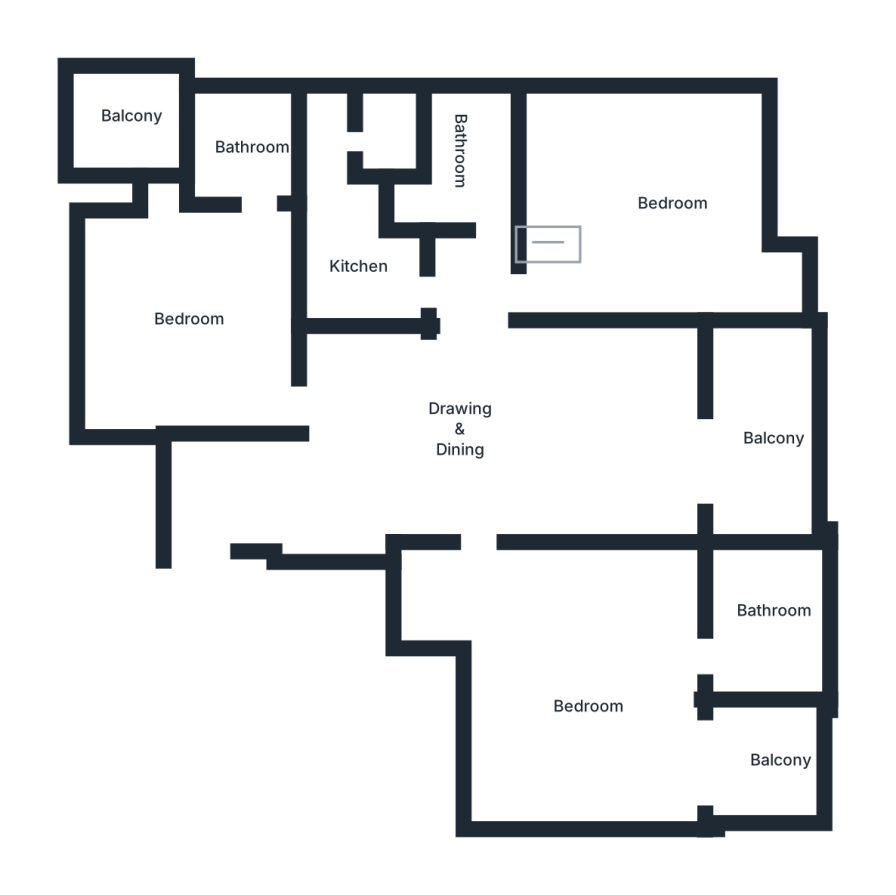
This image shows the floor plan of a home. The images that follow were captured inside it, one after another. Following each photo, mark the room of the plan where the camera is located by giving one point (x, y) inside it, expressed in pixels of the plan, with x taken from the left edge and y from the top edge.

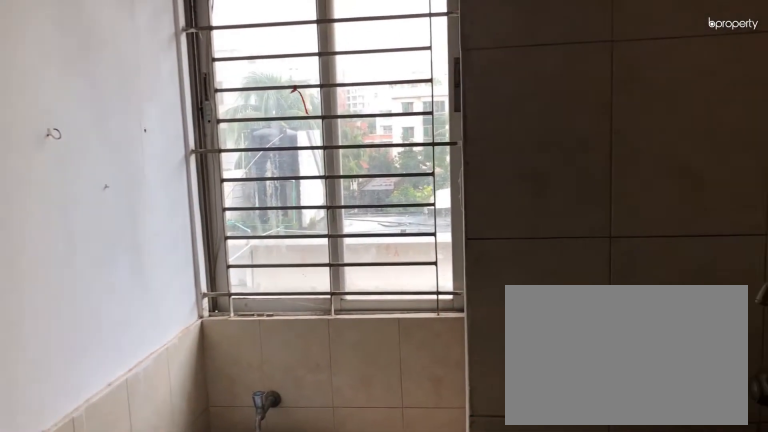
(361, 260)
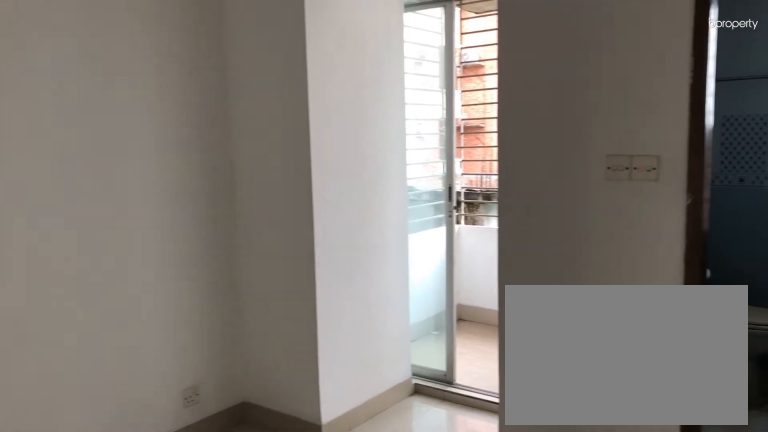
(197, 314)
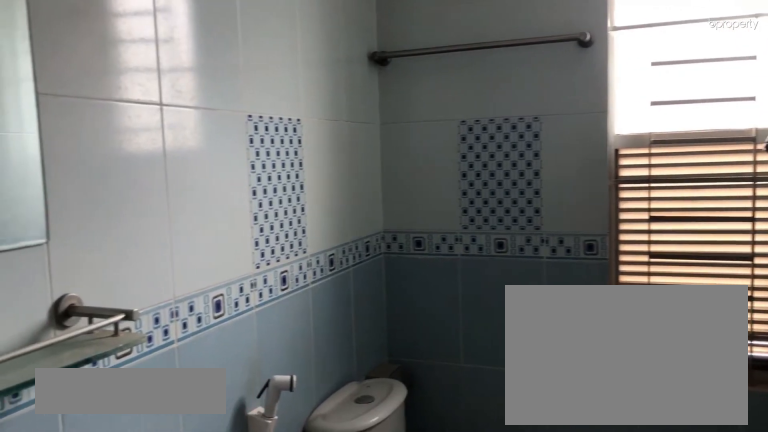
(251, 146)
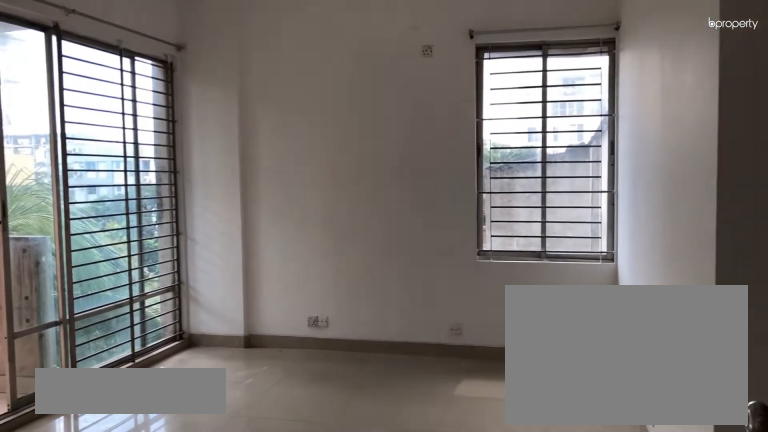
(591, 702)
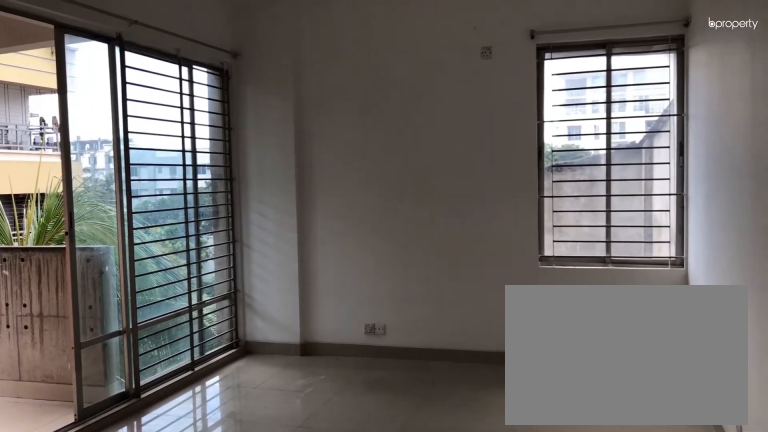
(591, 702)
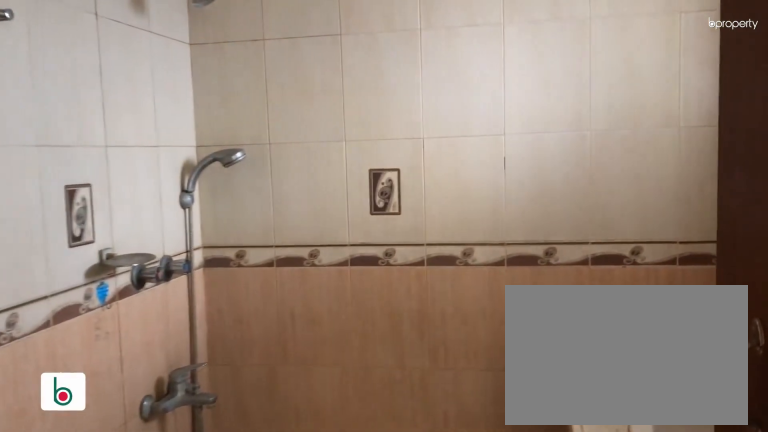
(773, 612)
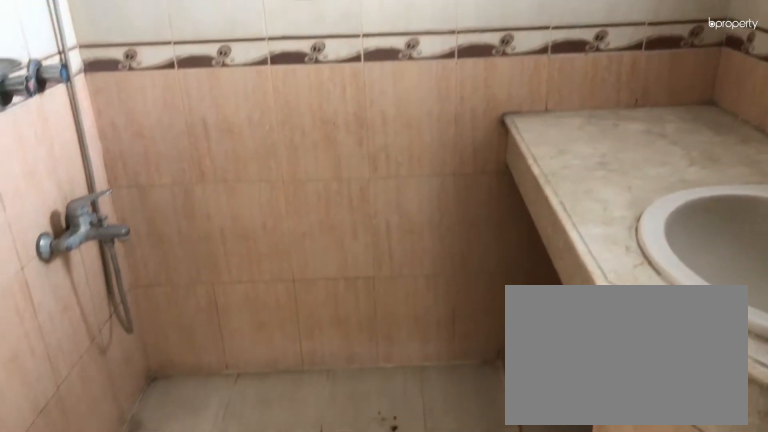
(773, 612)
